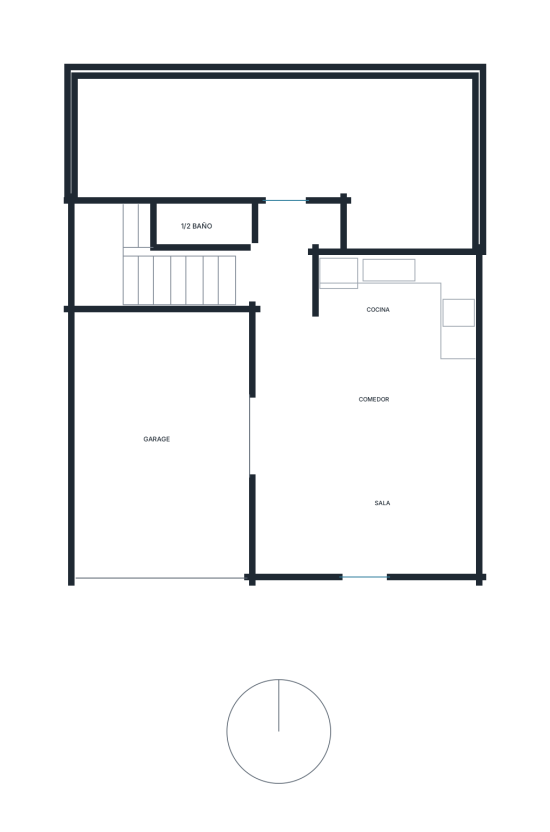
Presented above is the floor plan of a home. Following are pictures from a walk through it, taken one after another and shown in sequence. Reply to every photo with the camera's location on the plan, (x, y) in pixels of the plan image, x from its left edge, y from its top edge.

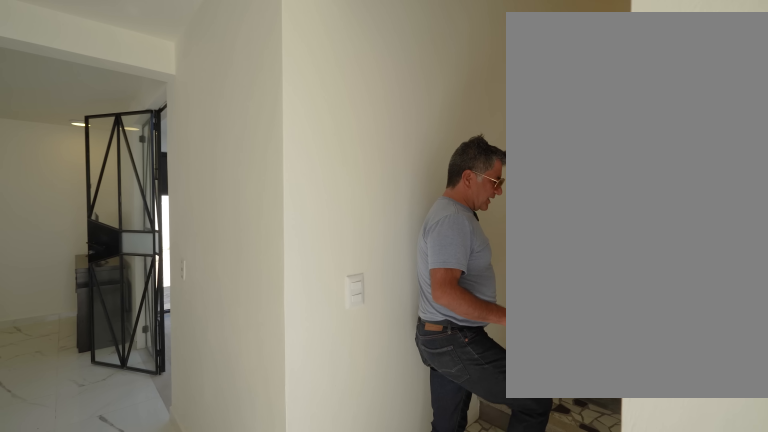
(277, 208)
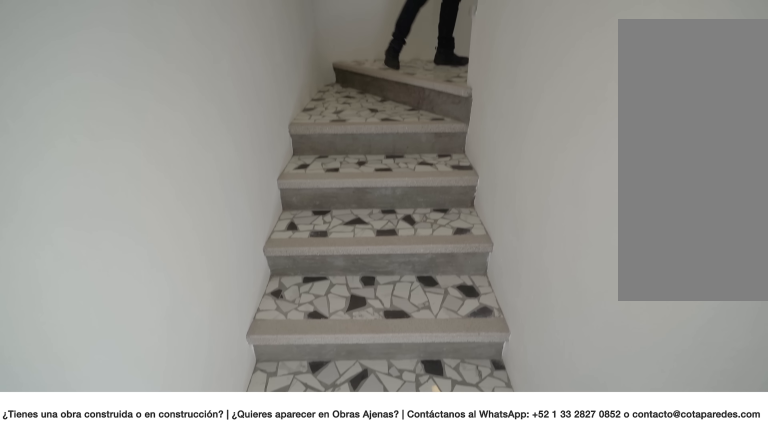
(246, 273)
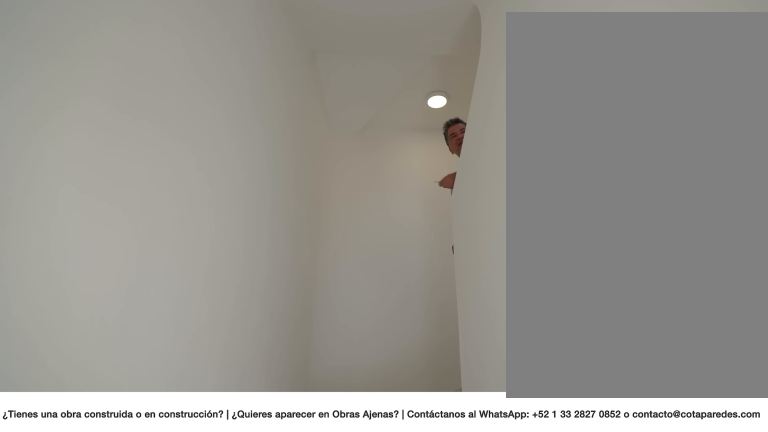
(246, 273)
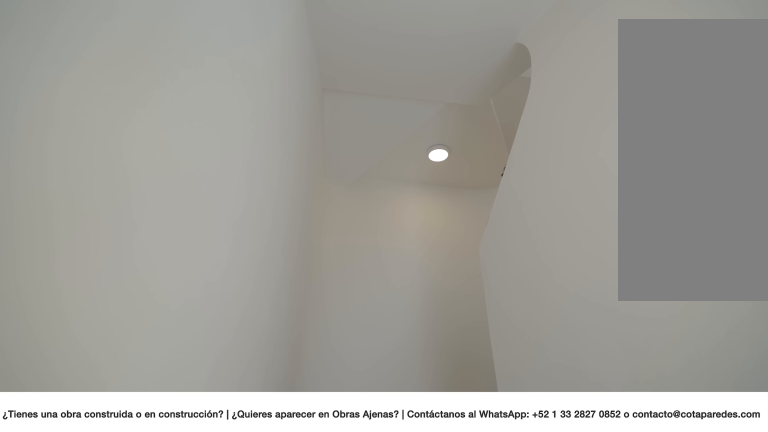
(245, 273)
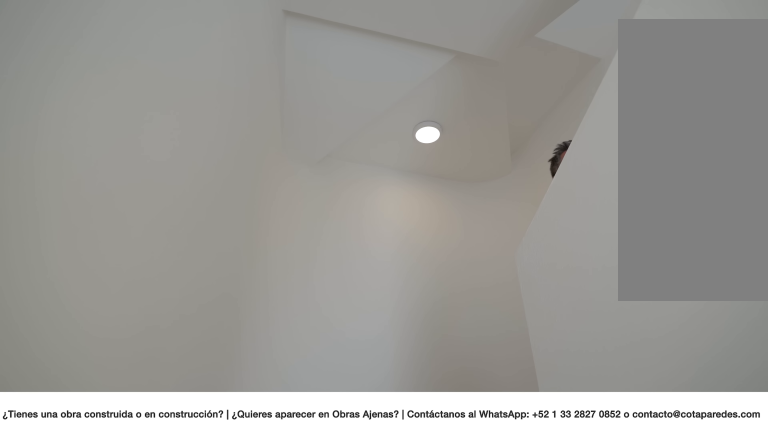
(246, 273)
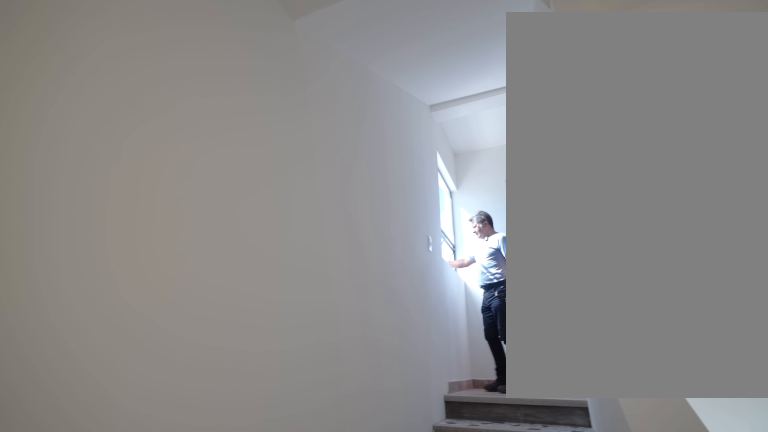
(112, 279)
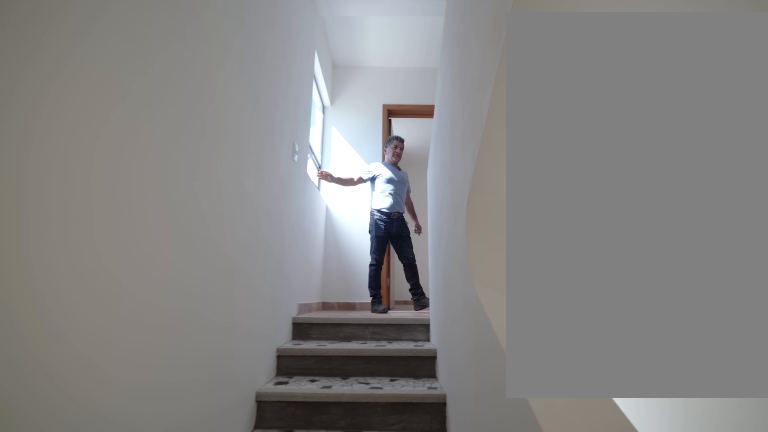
(97, 278)
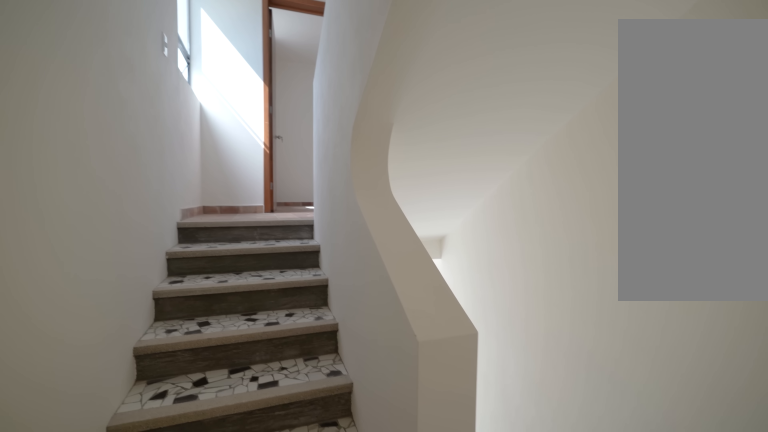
(112, 229)
